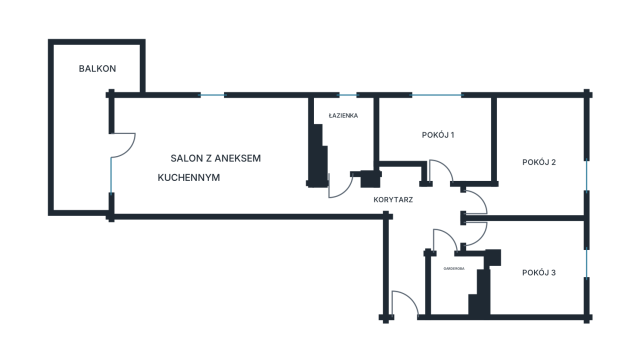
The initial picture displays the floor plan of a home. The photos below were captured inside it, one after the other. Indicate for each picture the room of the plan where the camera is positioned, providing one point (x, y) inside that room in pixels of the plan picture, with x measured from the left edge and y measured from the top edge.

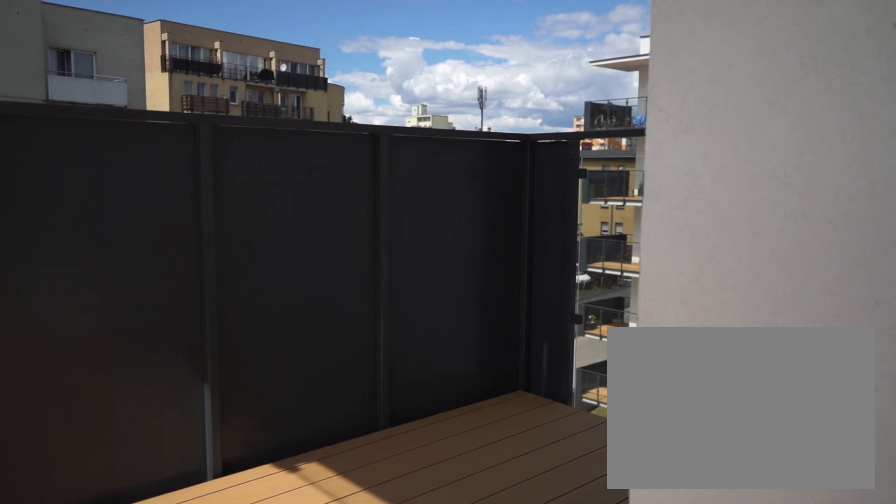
(88, 121)
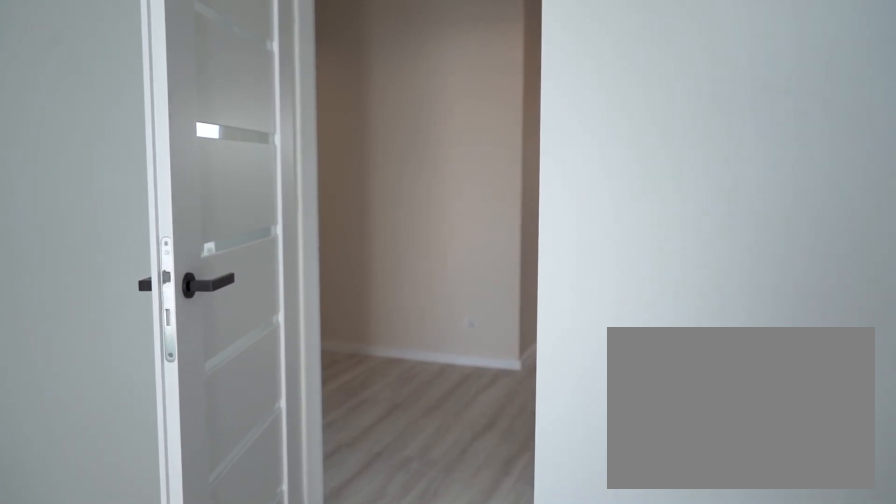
(401, 221)
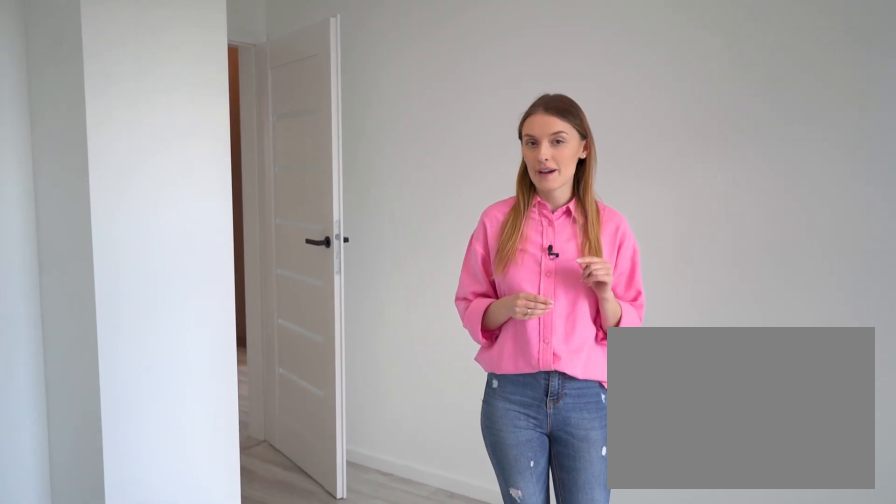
(534, 265)
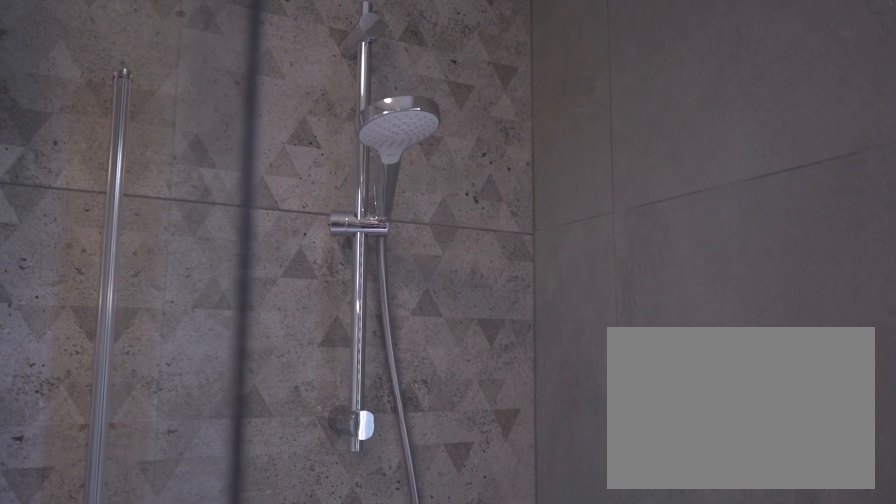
(346, 134)
